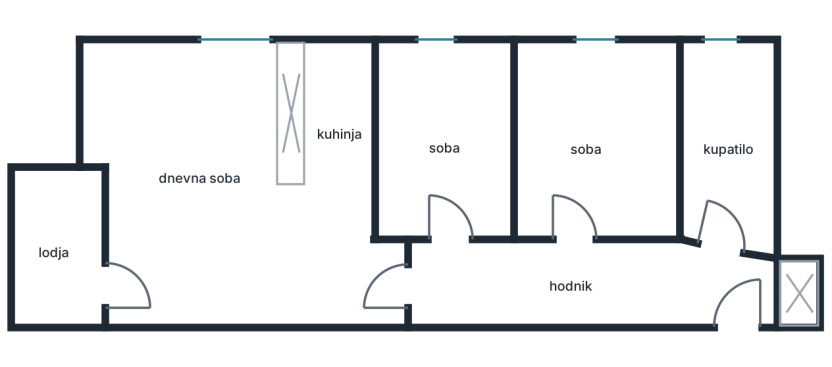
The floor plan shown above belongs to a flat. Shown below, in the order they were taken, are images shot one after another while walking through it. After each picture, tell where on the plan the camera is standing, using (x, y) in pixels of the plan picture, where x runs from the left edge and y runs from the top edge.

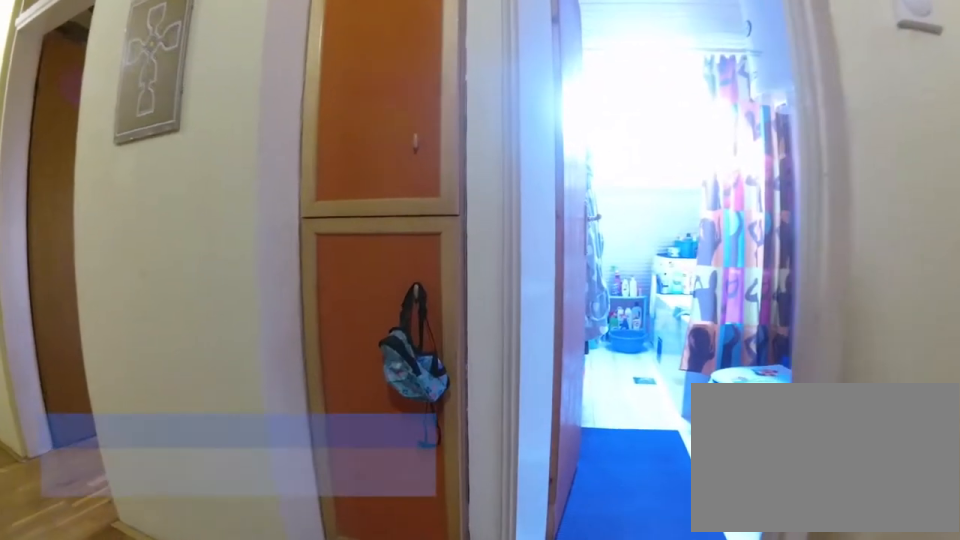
(730, 321)
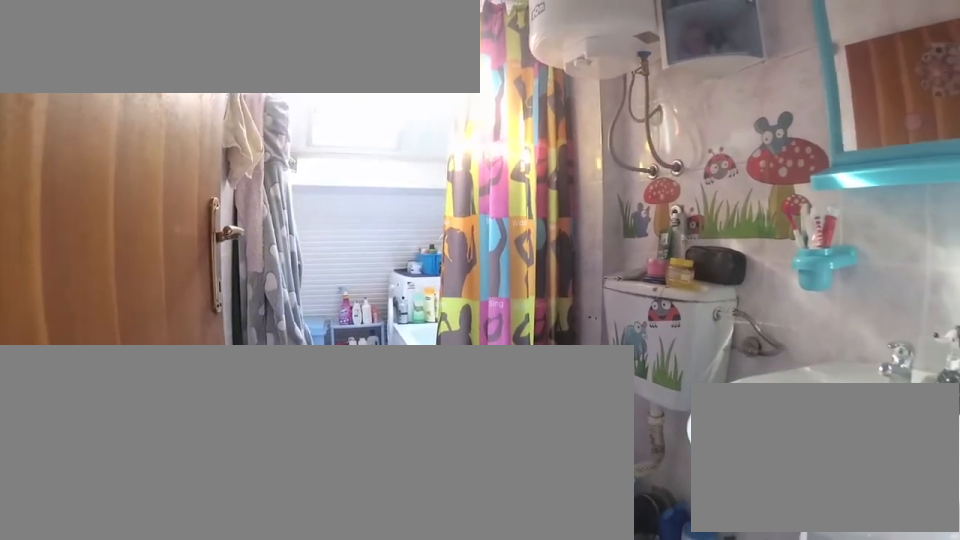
(720, 245)
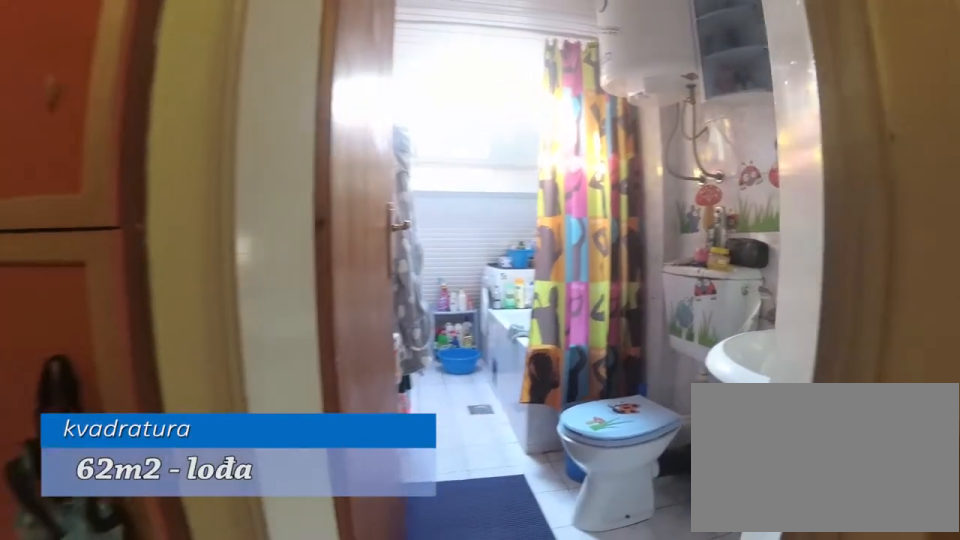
(721, 272)
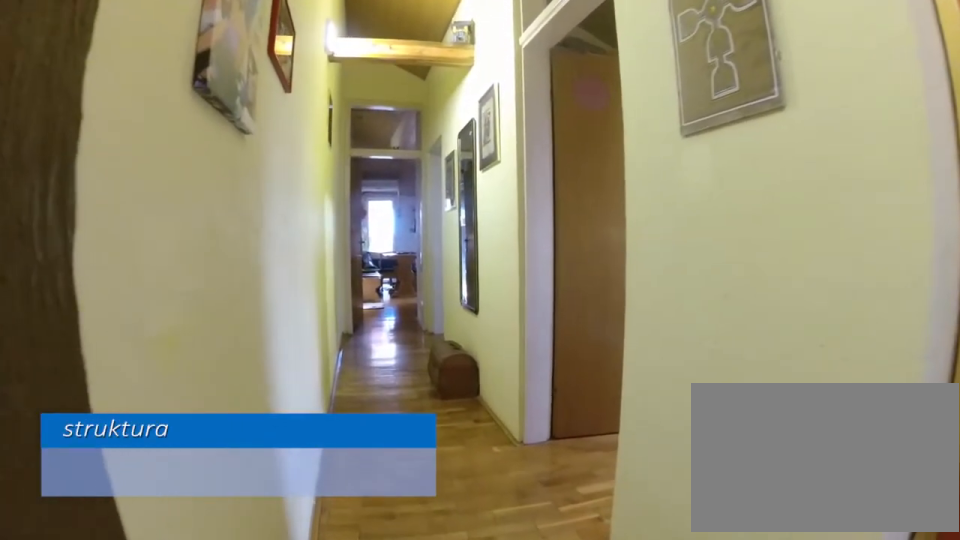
(727, 283)
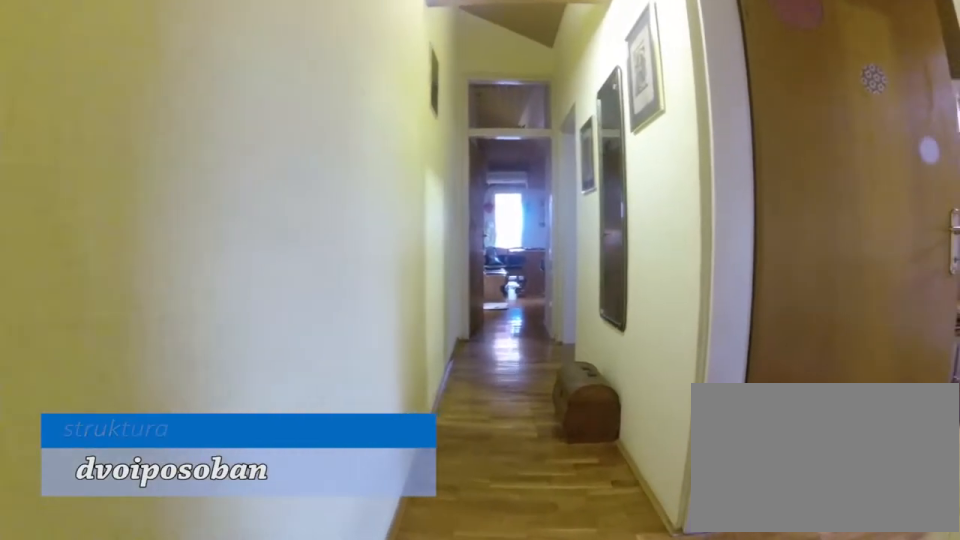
(651, 285)
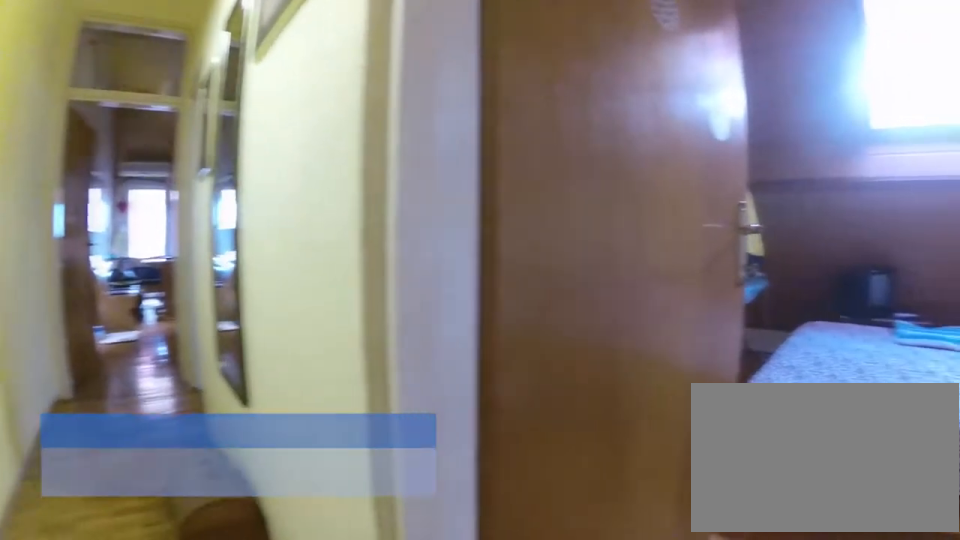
(606, 282)
